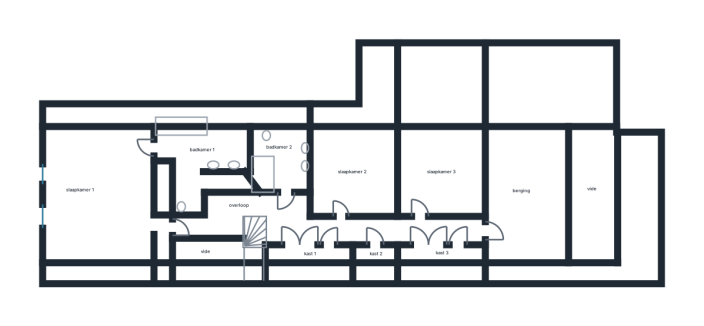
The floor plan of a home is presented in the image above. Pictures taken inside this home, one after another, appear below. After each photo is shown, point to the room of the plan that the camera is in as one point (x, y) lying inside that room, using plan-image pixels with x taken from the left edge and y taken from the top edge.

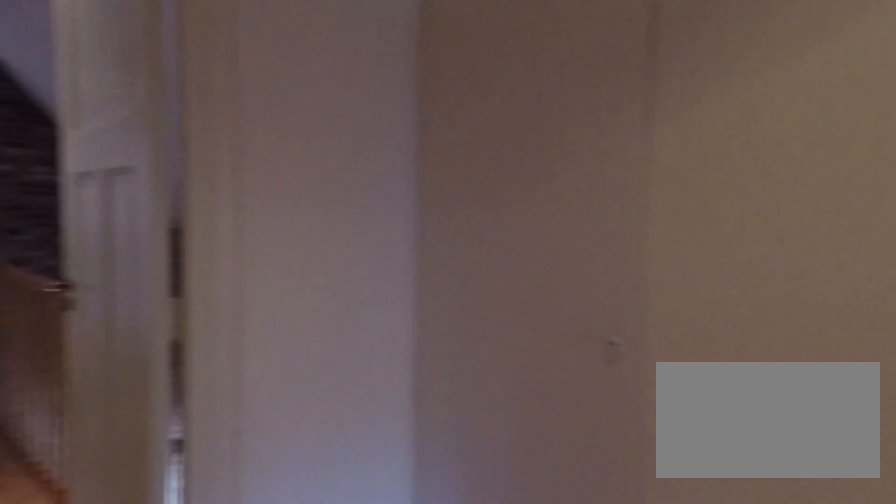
(104, 196)
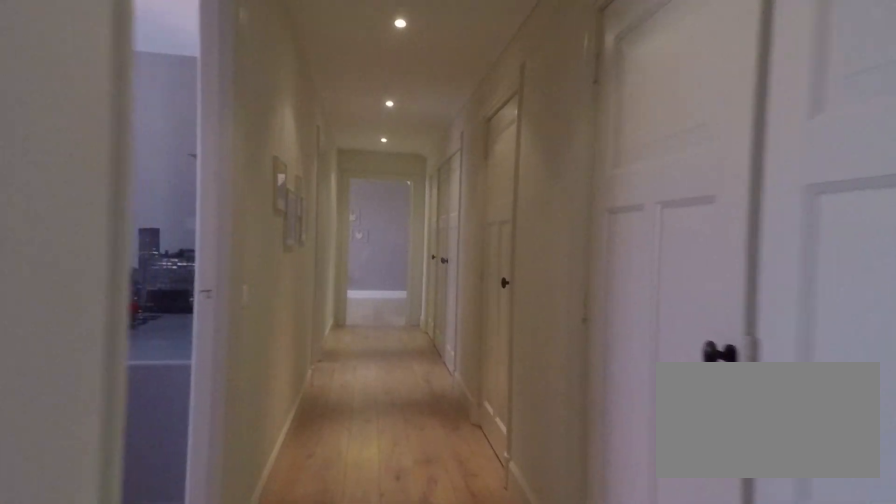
(314, 223)
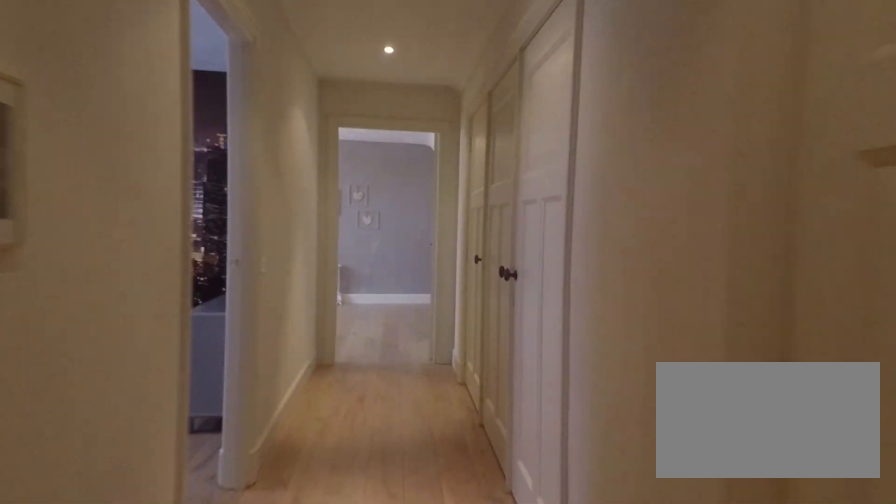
(314, 223)
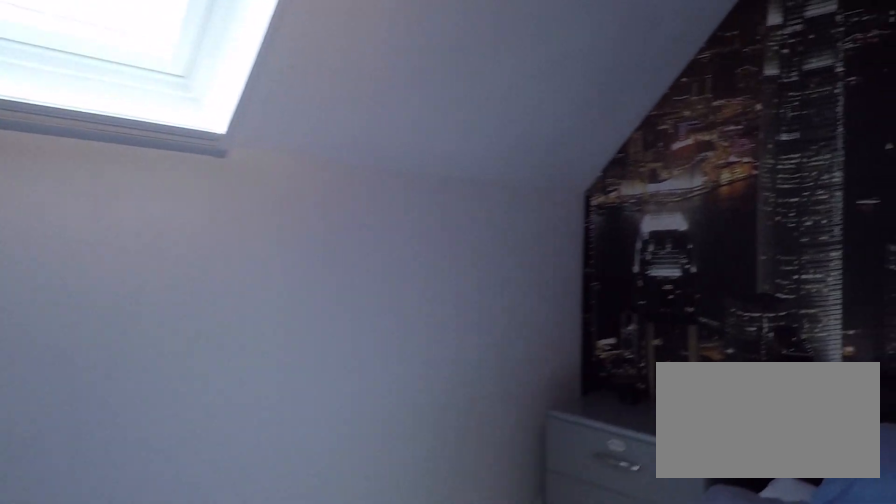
(441, 171)
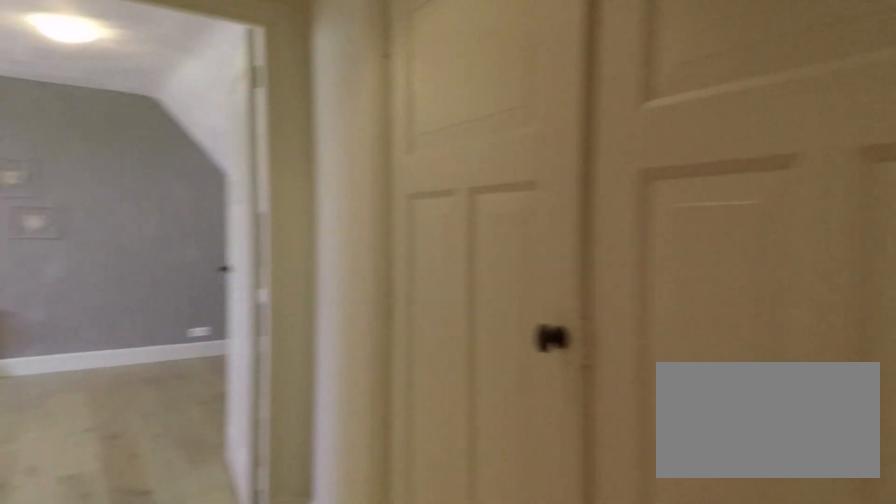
(314, 223)
